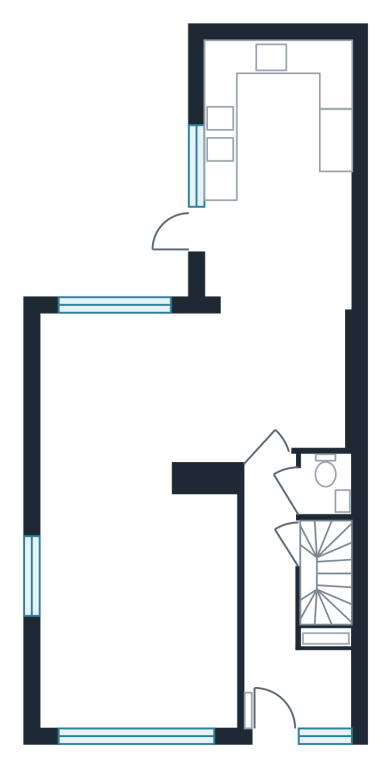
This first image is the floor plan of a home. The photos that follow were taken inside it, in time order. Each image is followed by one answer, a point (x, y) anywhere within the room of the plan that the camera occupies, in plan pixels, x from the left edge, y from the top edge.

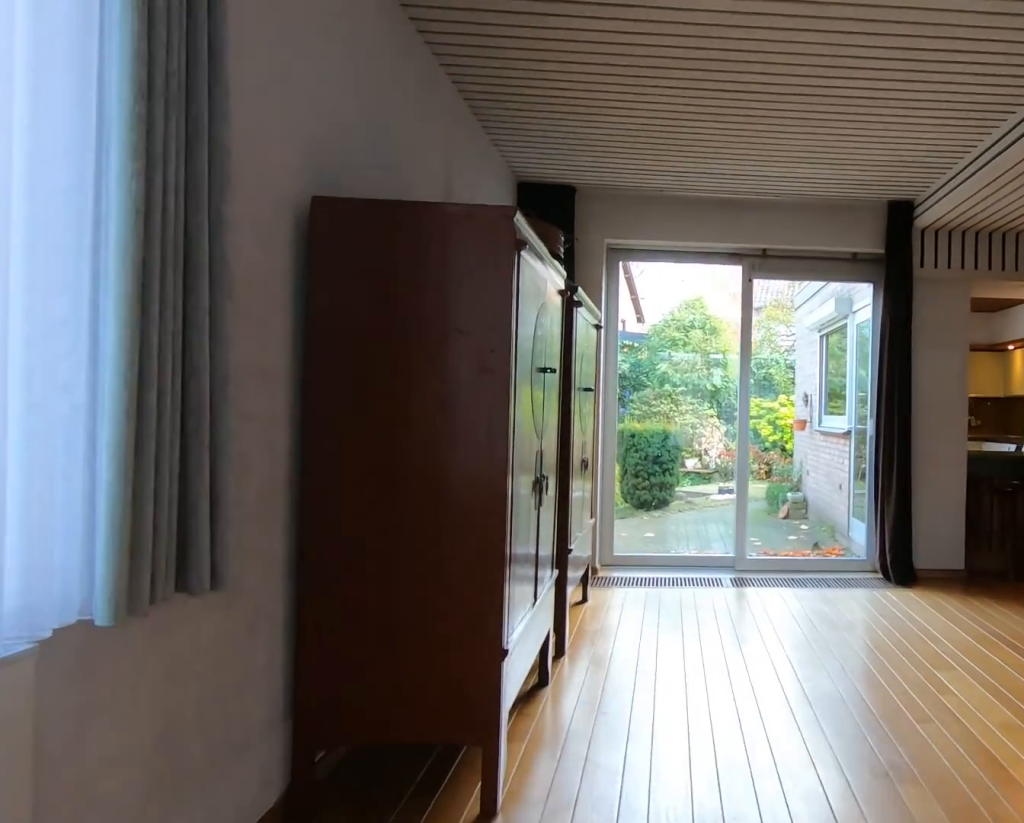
(137, 606)
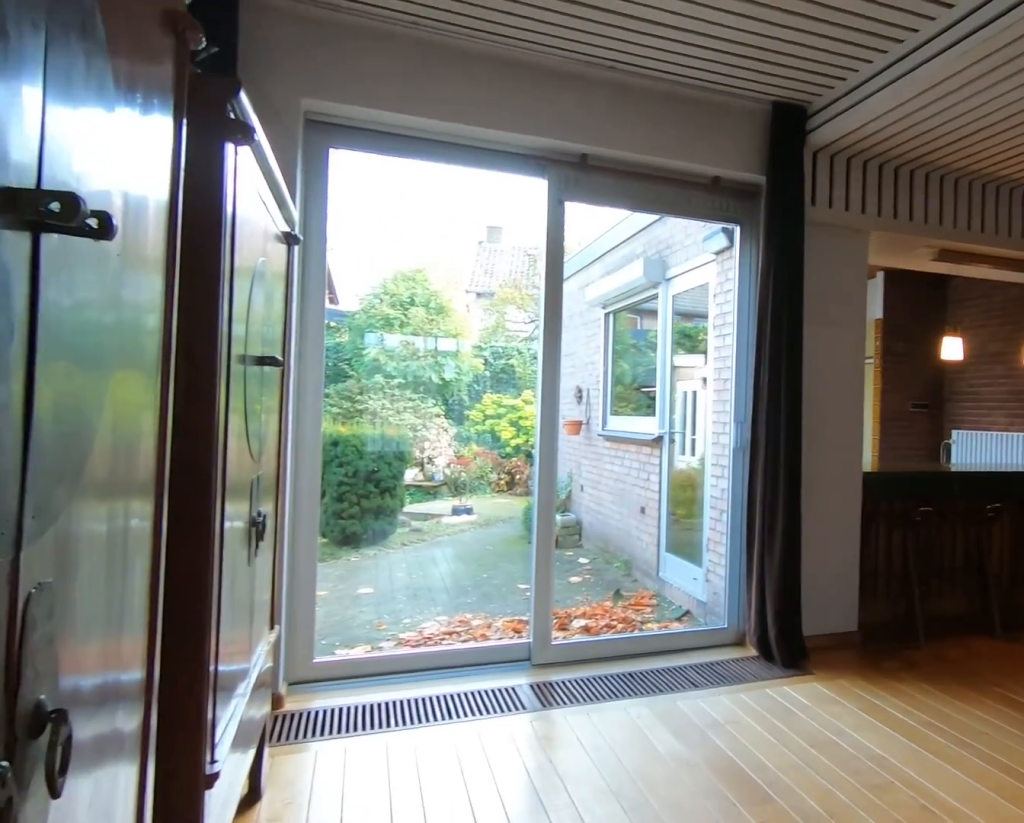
(188, 388)
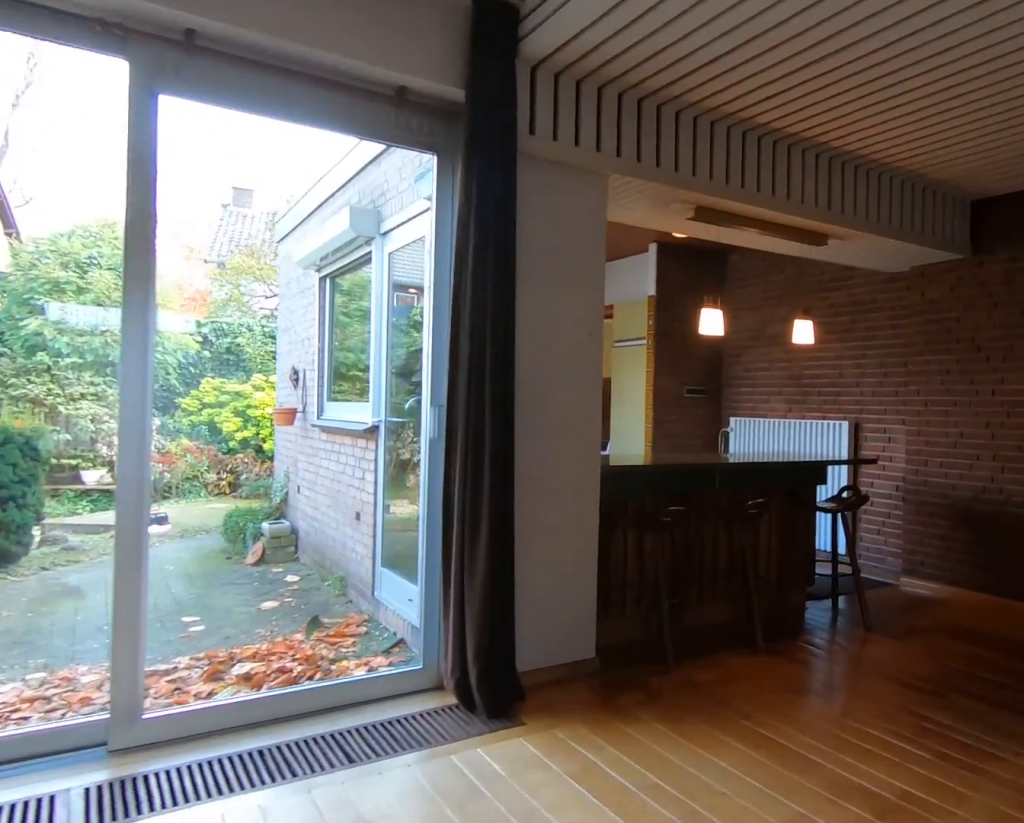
(188, 388)
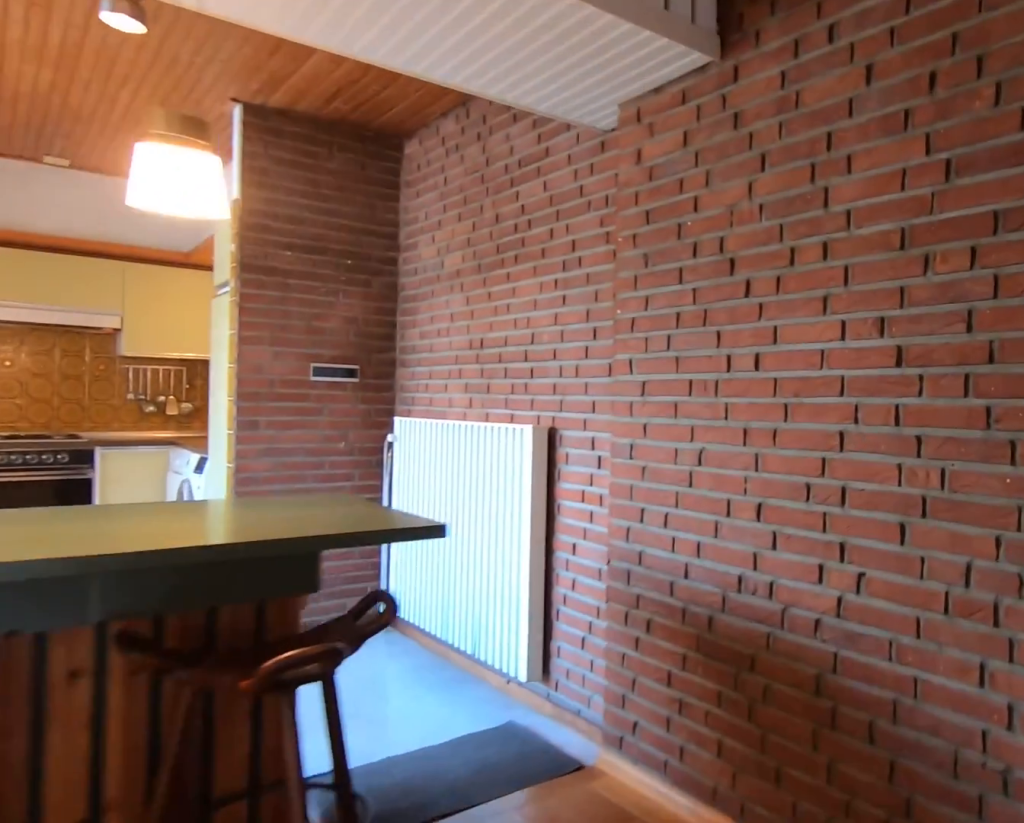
(188, 388)
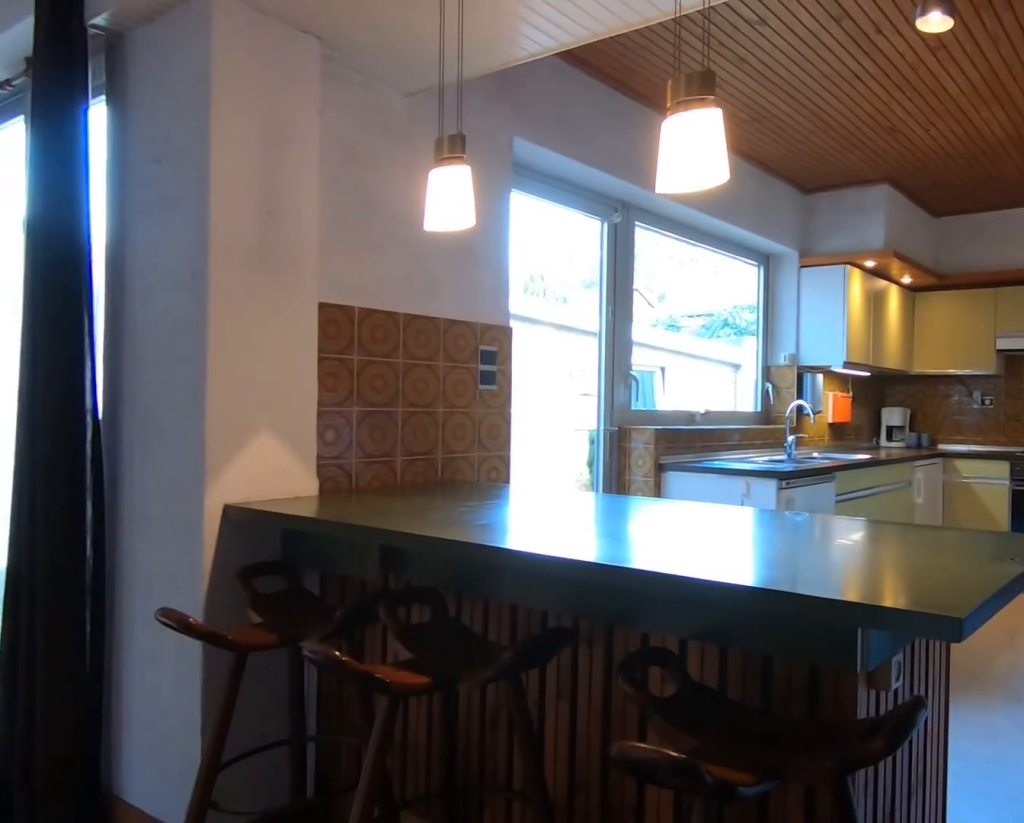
(188, 388)
